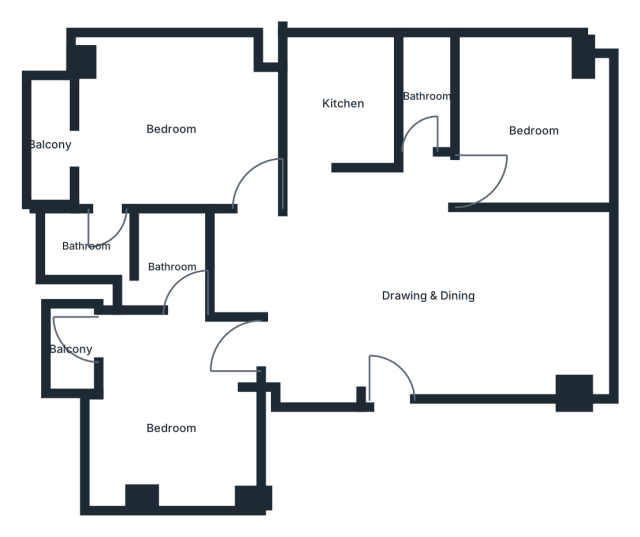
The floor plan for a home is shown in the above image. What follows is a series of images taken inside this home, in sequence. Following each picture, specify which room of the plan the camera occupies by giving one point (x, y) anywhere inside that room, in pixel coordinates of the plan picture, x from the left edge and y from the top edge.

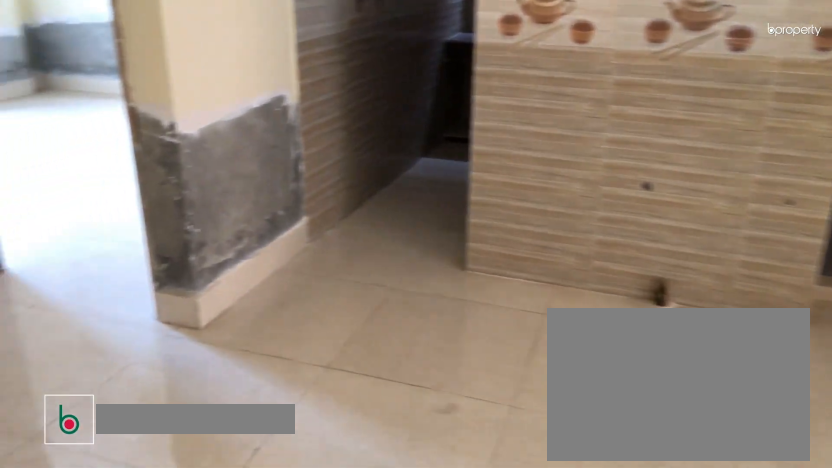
(425, 295)
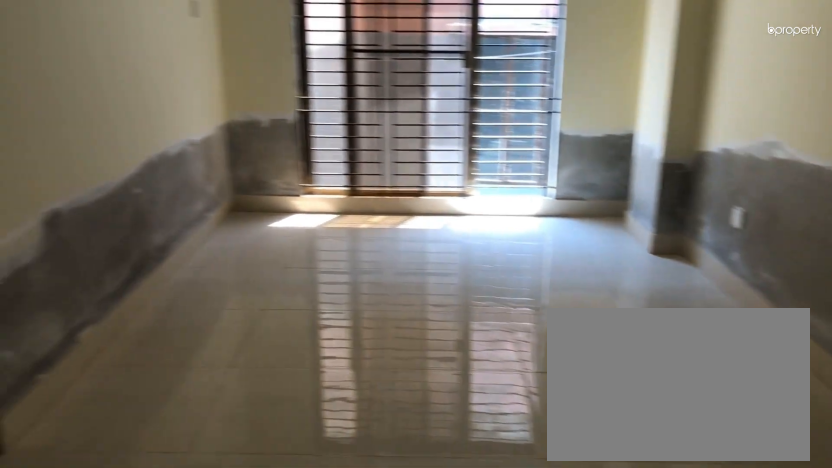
(425, 295)
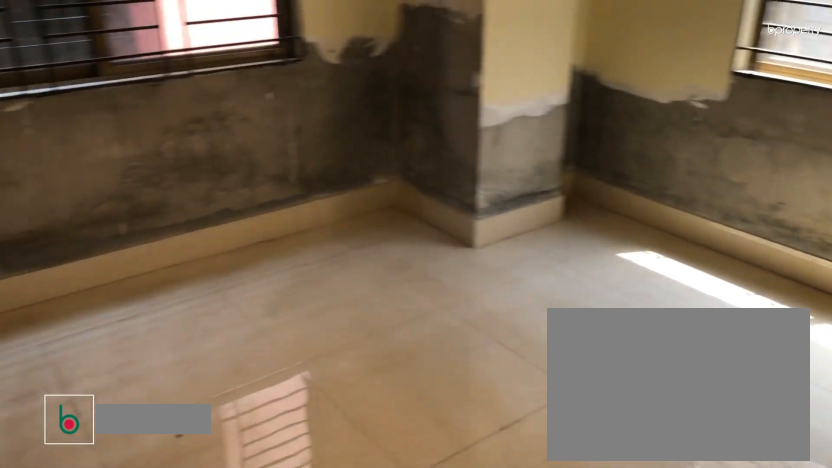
(536, 130)
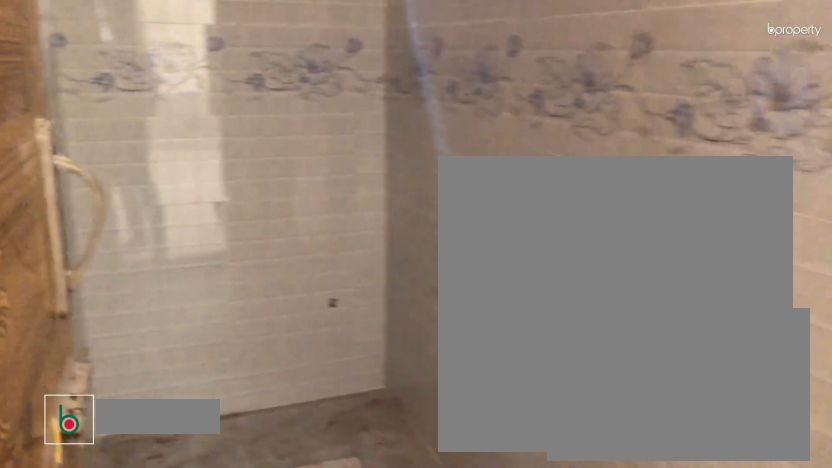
(428, 96)
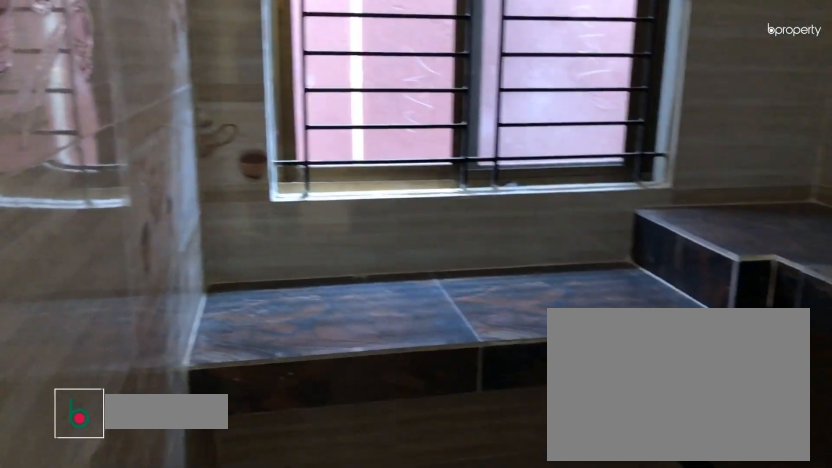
(344, 103)
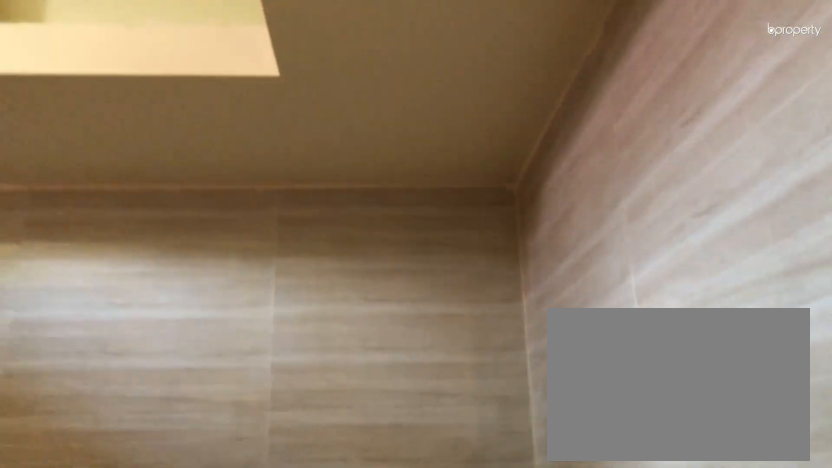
(344, 103)
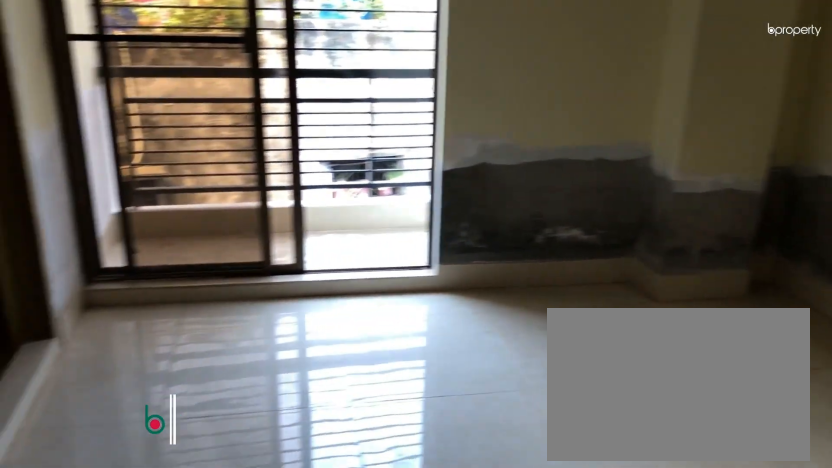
(175, 130)
